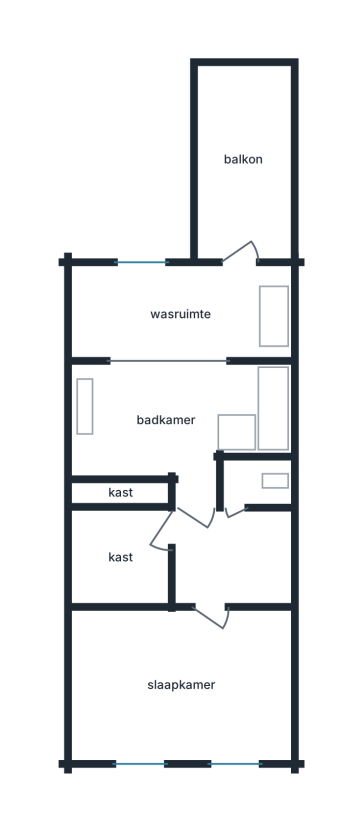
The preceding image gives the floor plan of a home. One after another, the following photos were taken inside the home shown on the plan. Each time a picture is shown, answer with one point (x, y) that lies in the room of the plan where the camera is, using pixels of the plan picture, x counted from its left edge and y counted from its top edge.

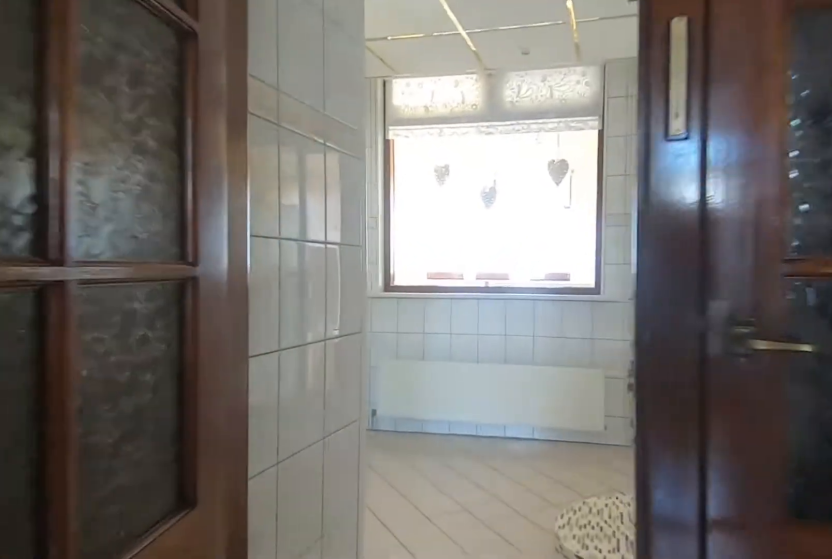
(215, 541)
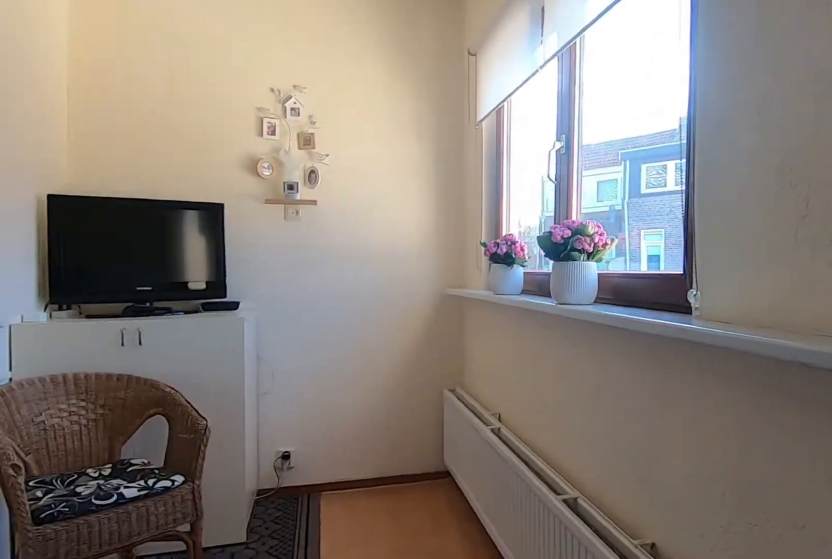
(156, 312)
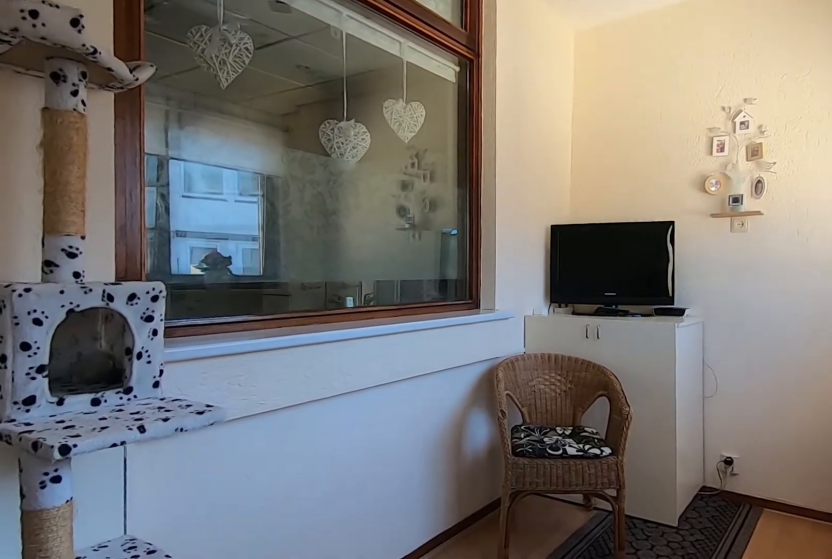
(156, 312)
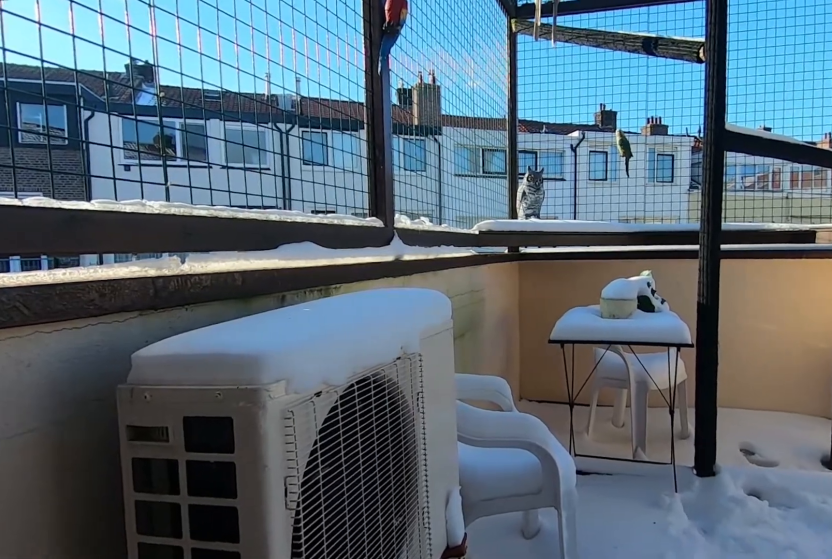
(242, 159)
